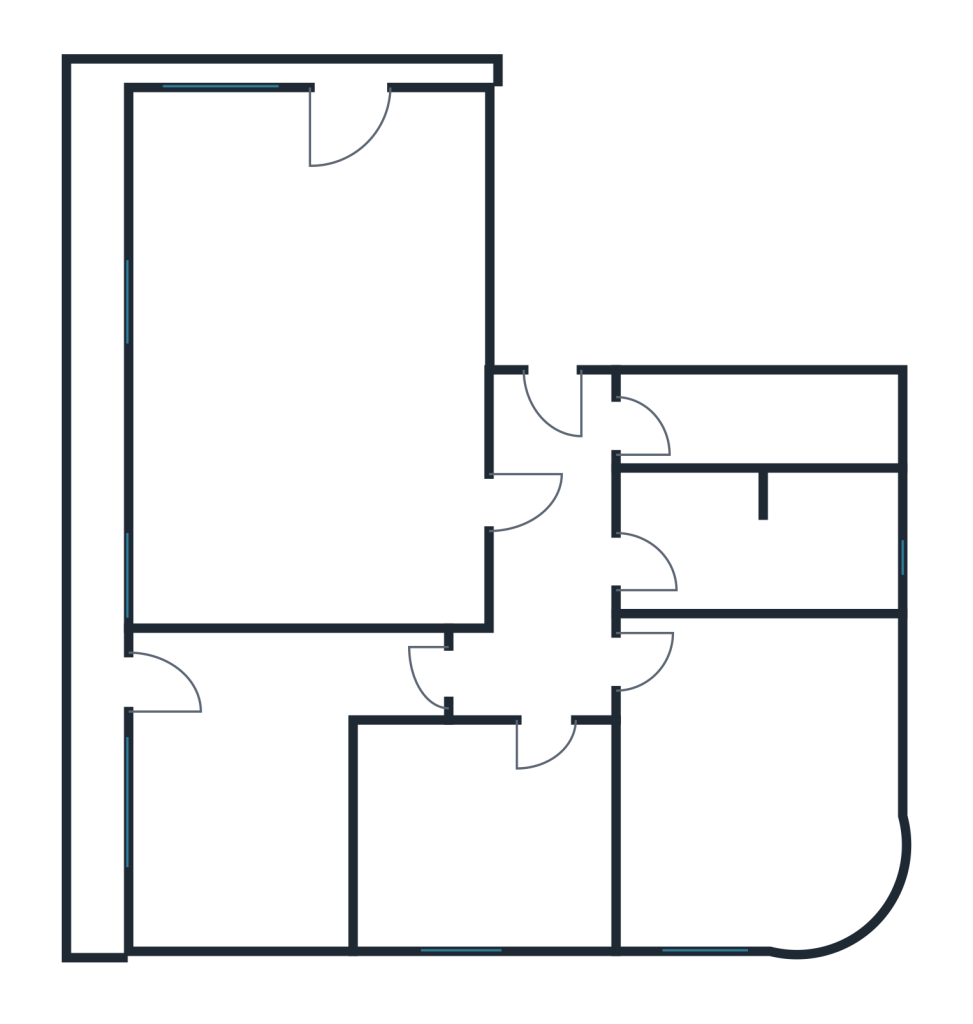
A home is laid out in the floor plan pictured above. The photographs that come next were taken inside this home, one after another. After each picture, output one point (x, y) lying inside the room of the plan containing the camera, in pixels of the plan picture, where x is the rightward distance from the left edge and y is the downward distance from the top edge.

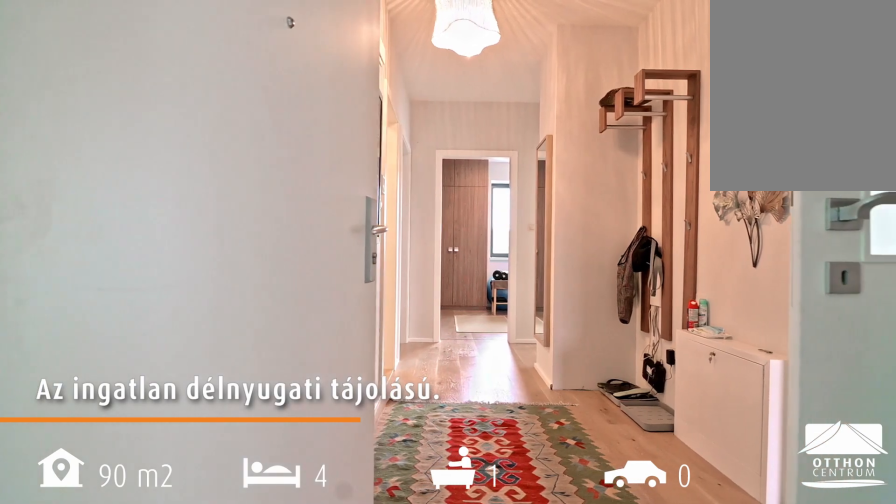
(563, 560)
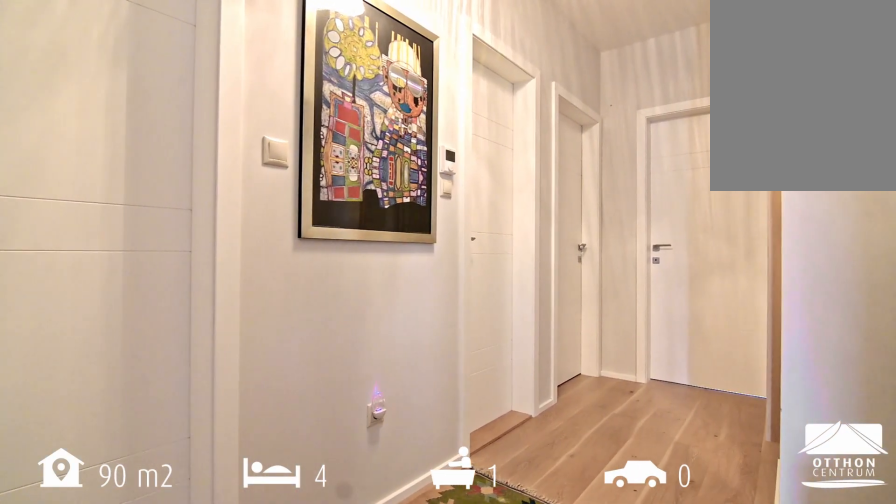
(563, 560)
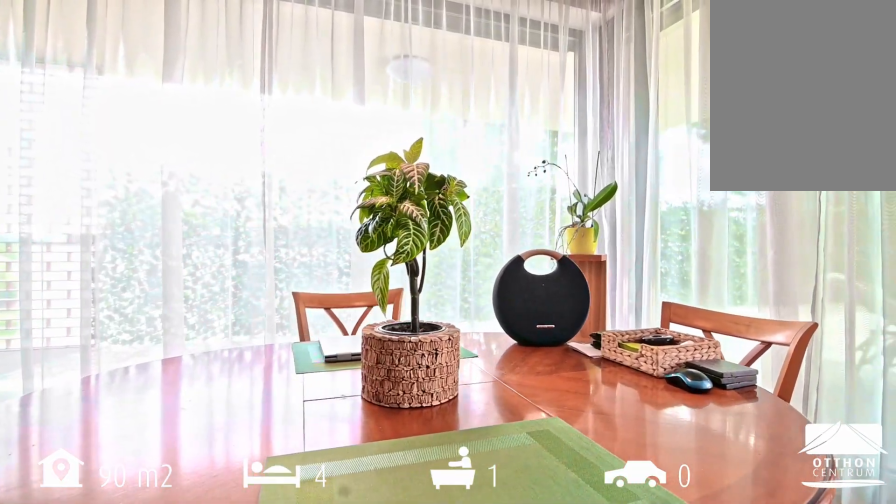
(298, 257)
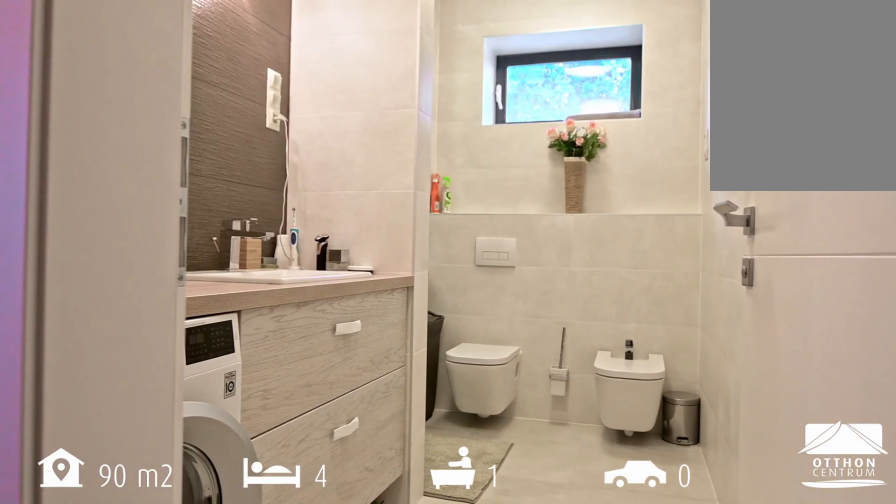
(759, 560)
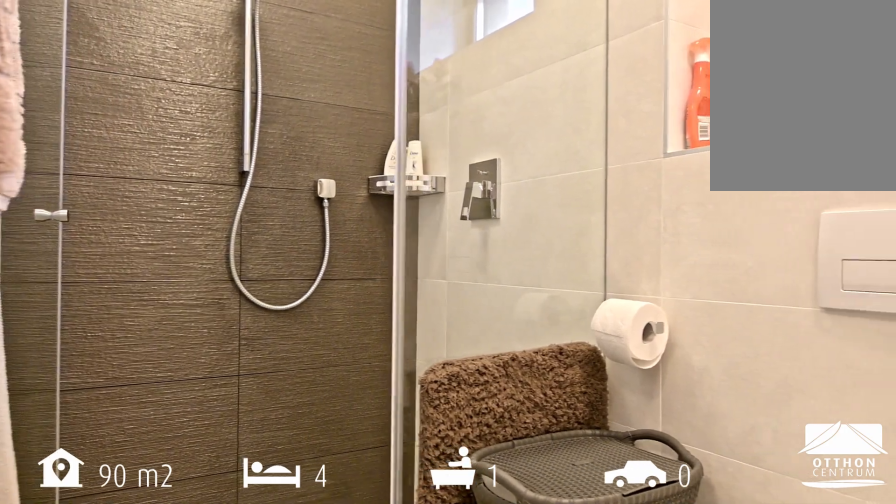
(759, 560)
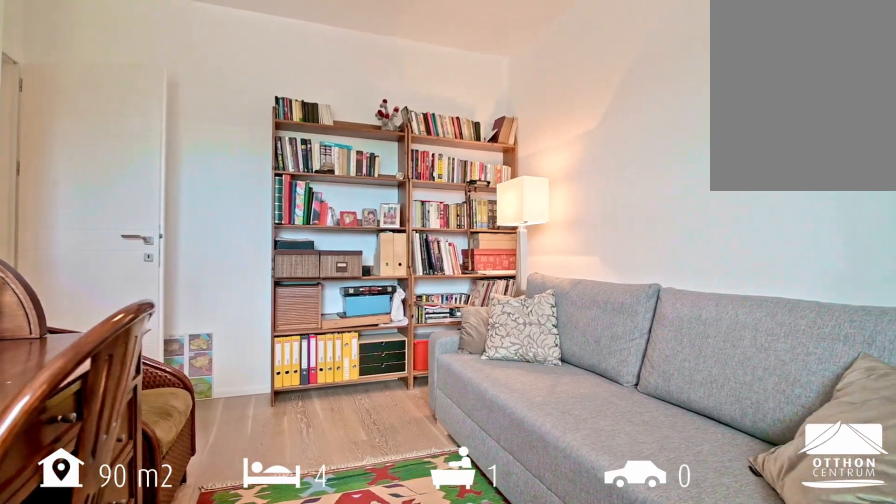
(759, 772)
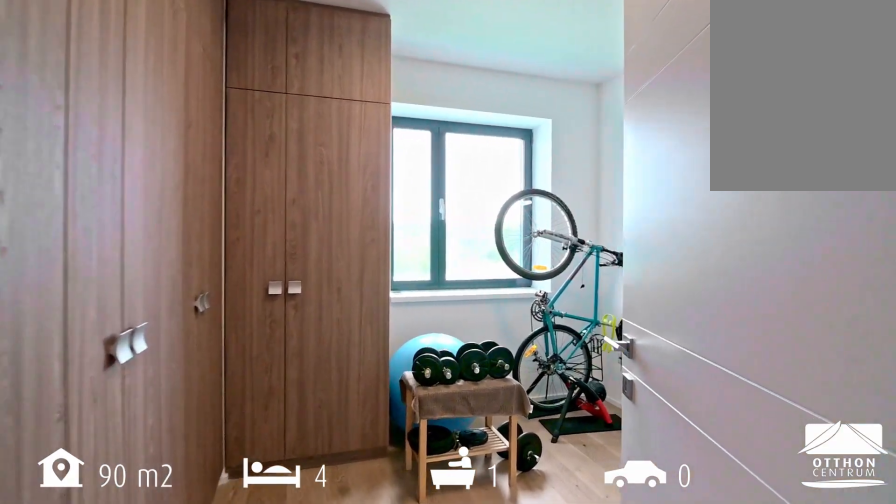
(479, 848)
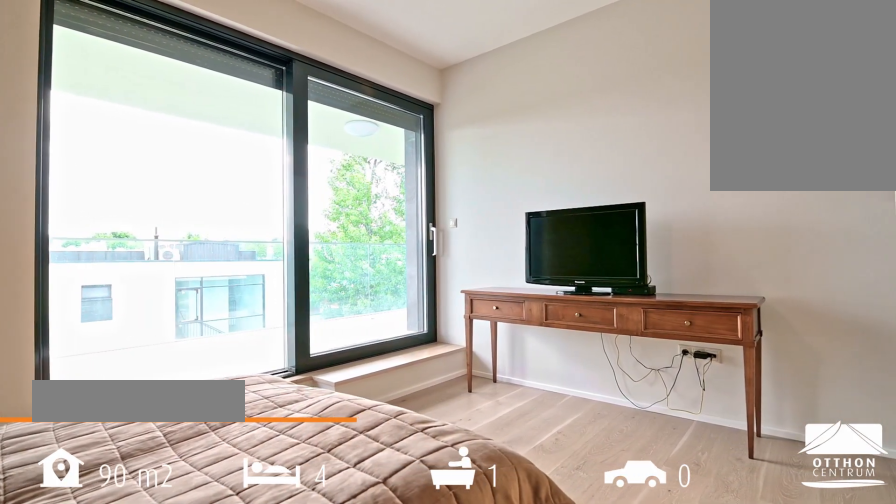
(275, 810)
